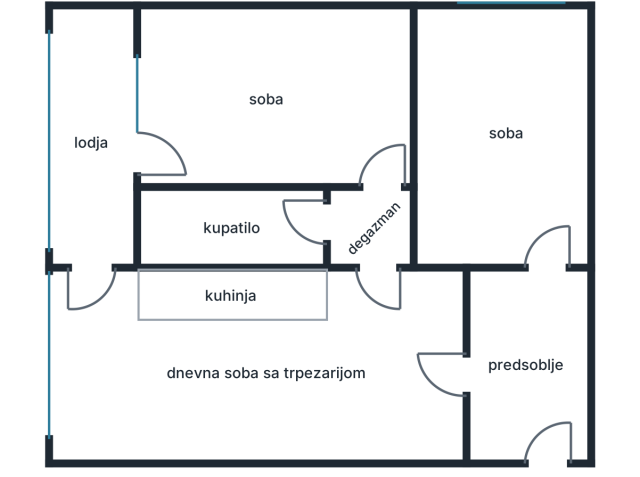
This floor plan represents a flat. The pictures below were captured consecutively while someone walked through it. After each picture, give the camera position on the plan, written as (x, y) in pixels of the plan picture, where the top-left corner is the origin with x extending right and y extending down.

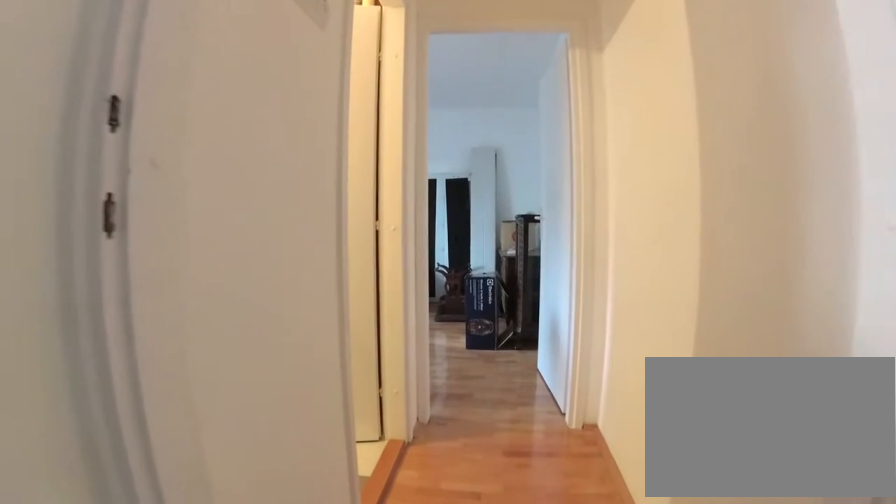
(362, 318)
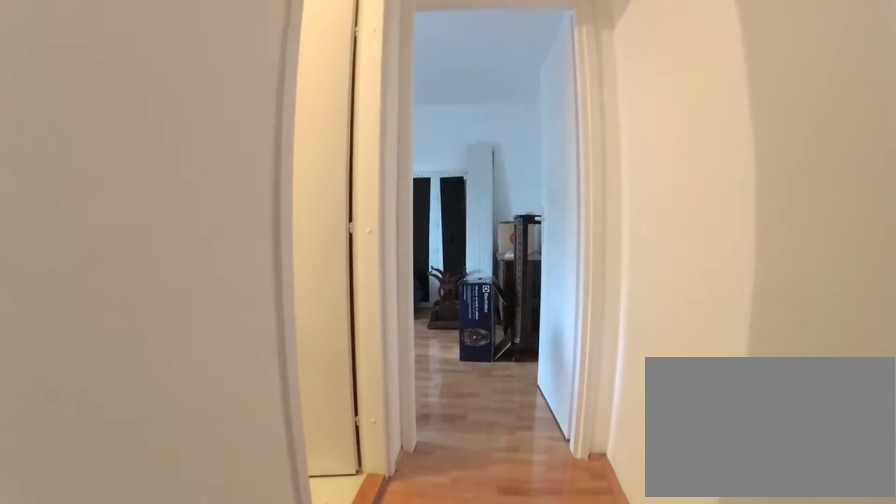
(362, 302)
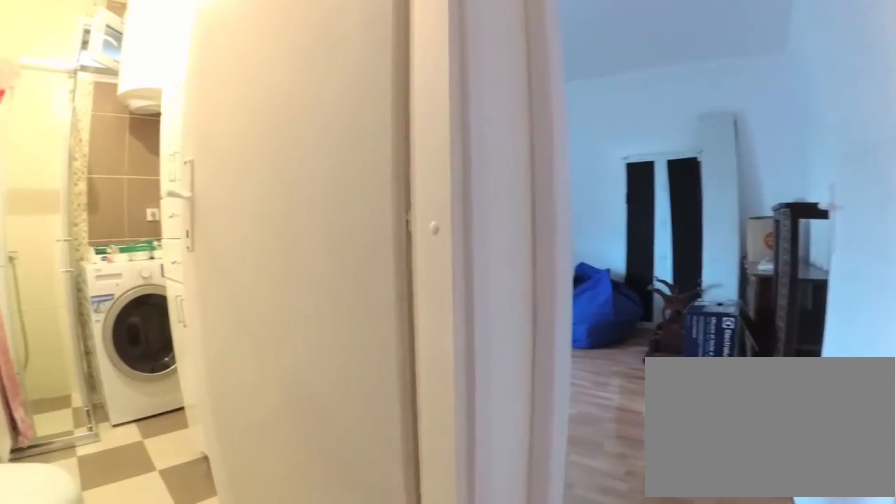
(363, 256)
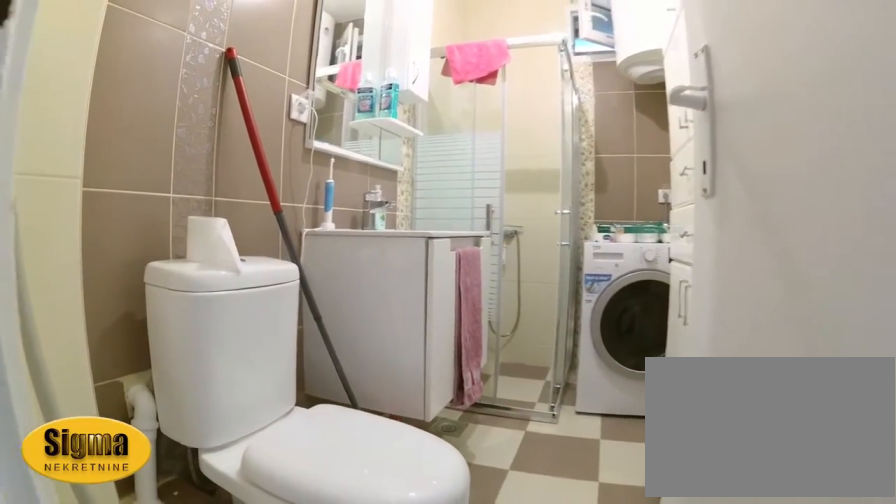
(343, 236)
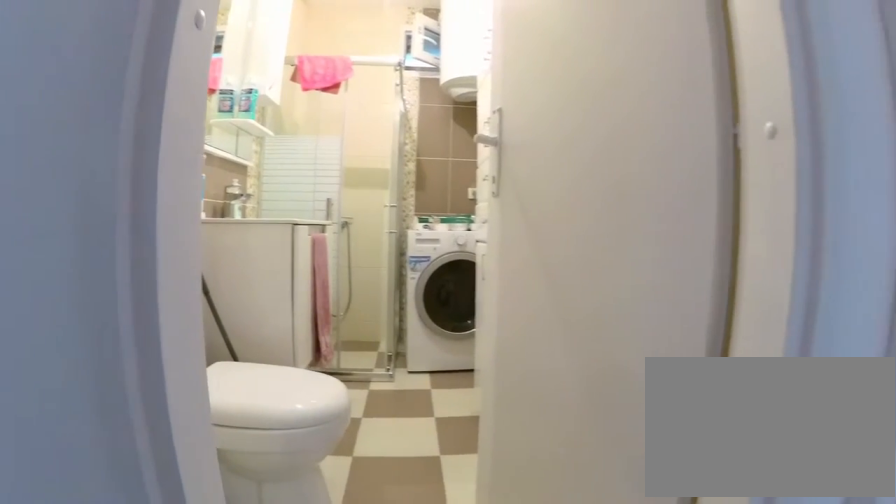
(362, 255)
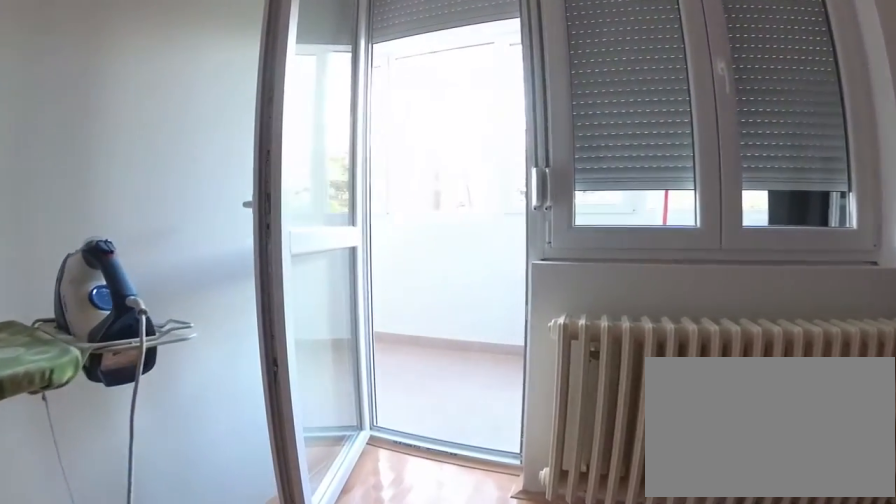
(281, 142)
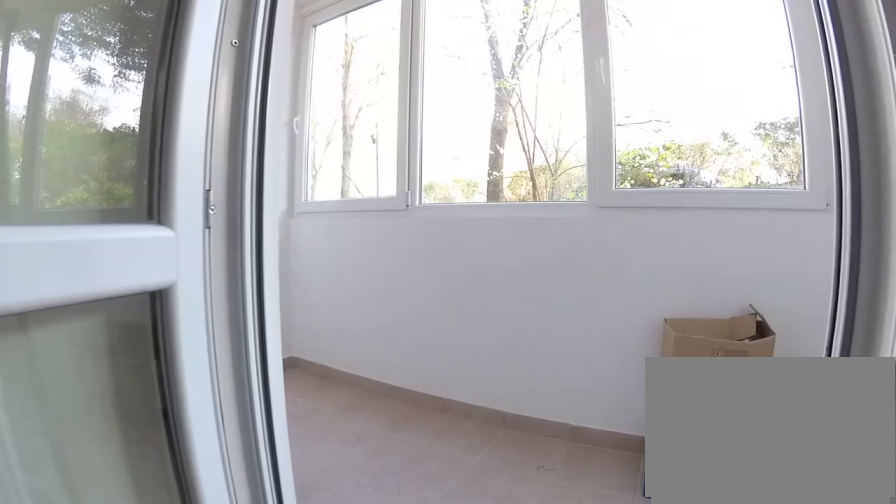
(162, 149)
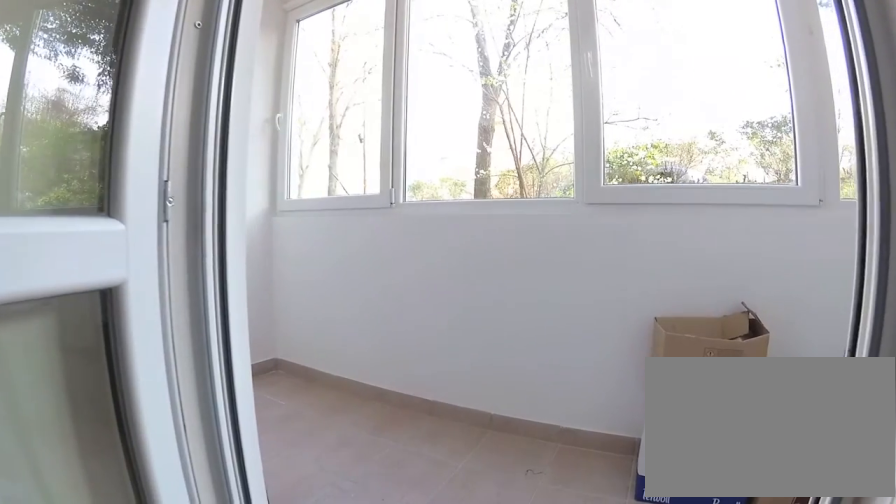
(160, 149)
